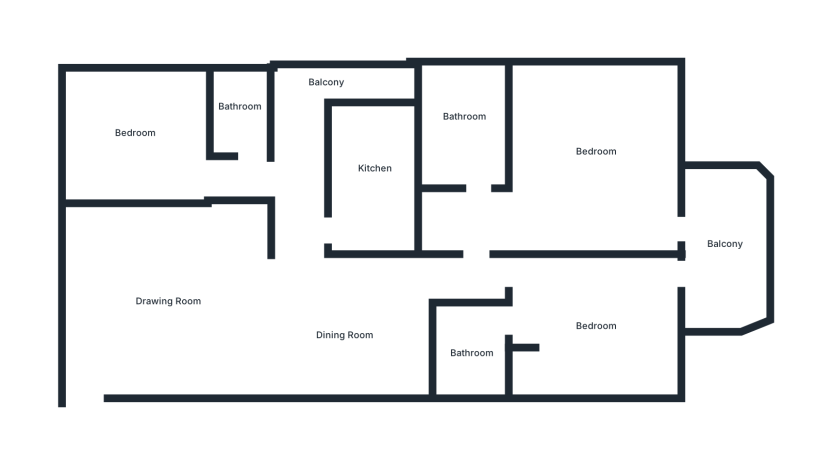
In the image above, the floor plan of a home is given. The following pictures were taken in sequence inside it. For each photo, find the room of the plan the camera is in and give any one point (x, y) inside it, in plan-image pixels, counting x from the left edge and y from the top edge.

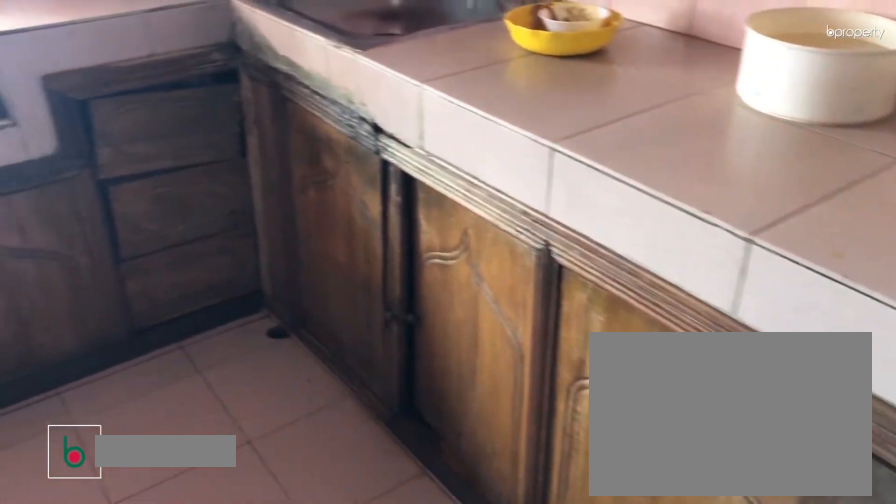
(372, 170)
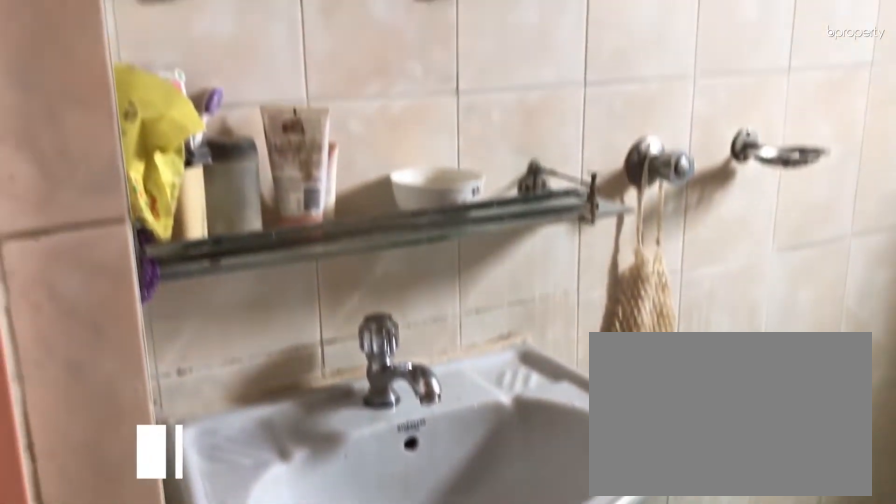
(238, 112)
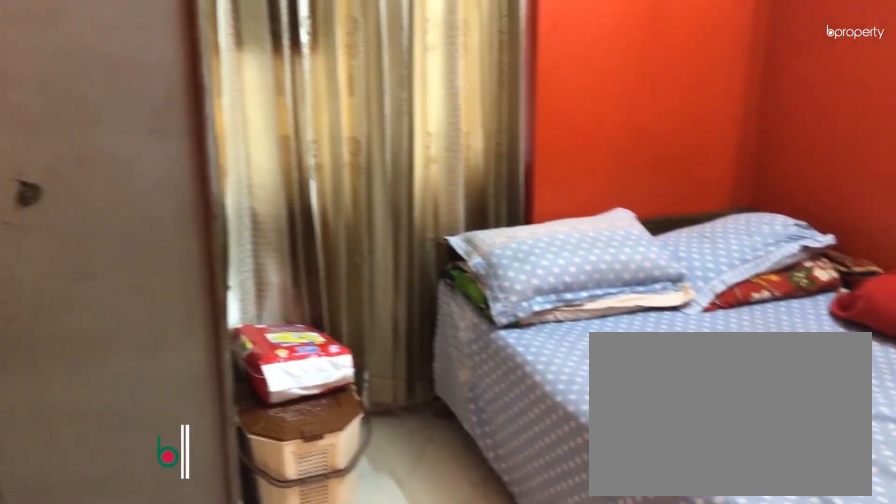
(136, 143)
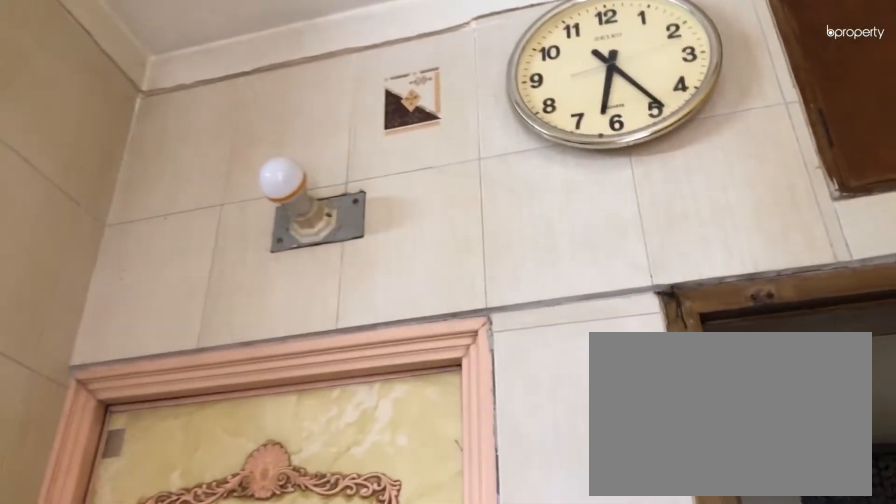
(592, 325)
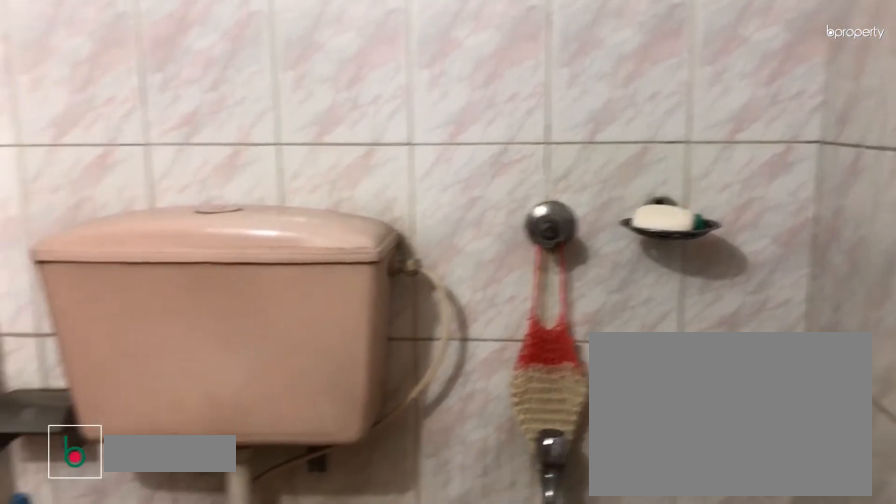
(470, 352)
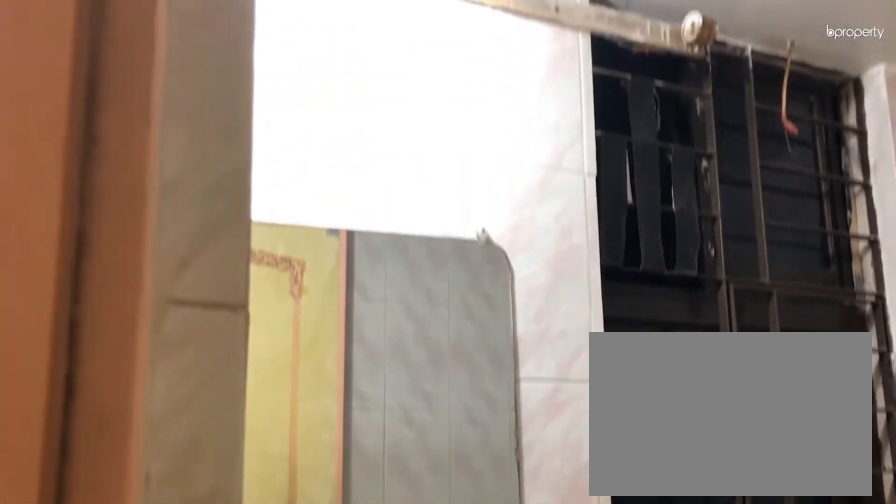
(470, 352)
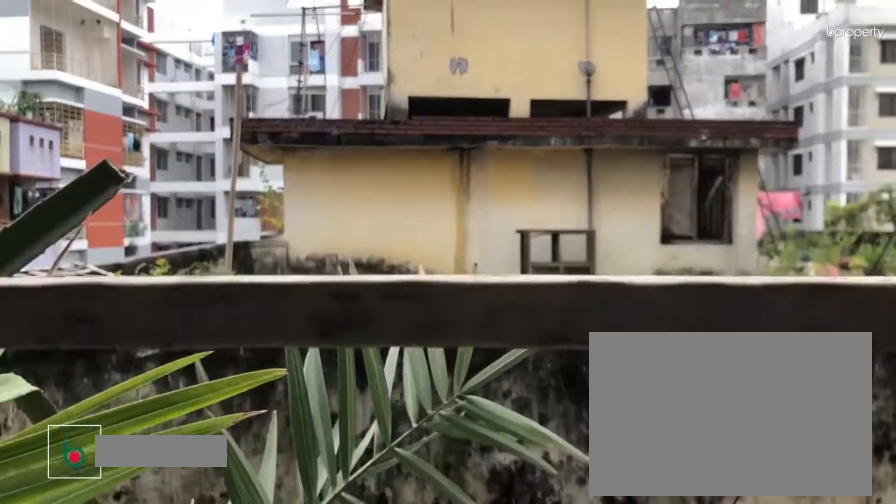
(724, 249)
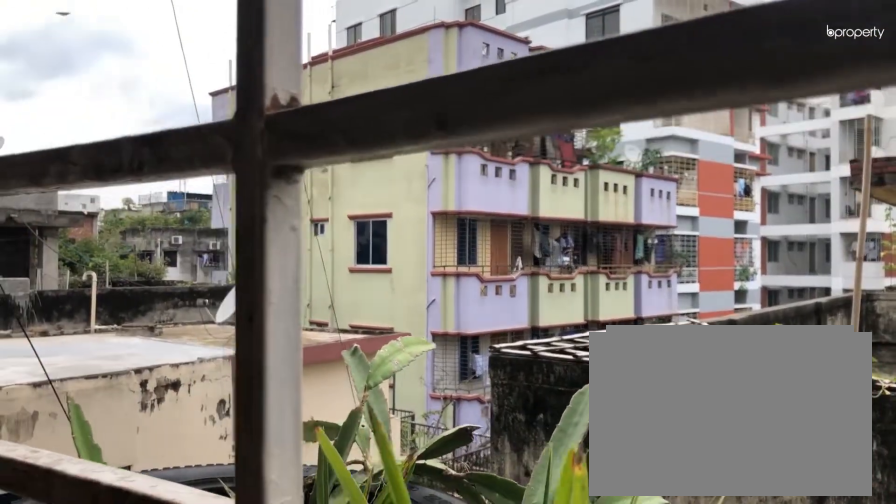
(724, 249)
